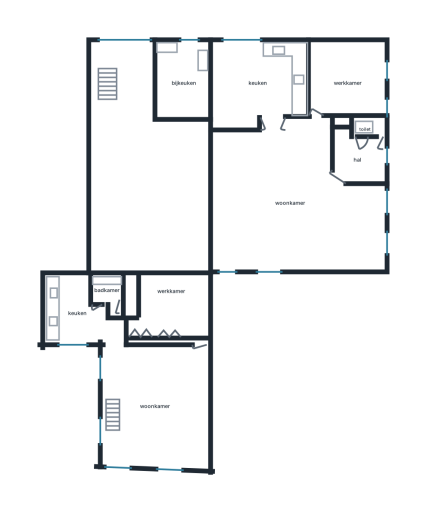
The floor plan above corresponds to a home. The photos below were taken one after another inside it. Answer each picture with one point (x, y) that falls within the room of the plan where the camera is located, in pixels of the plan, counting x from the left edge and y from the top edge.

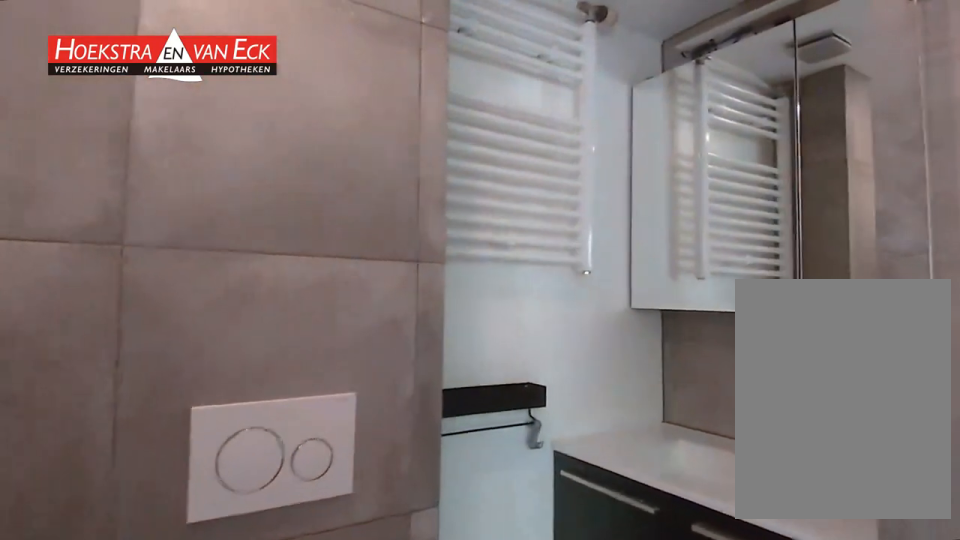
(108, 291)
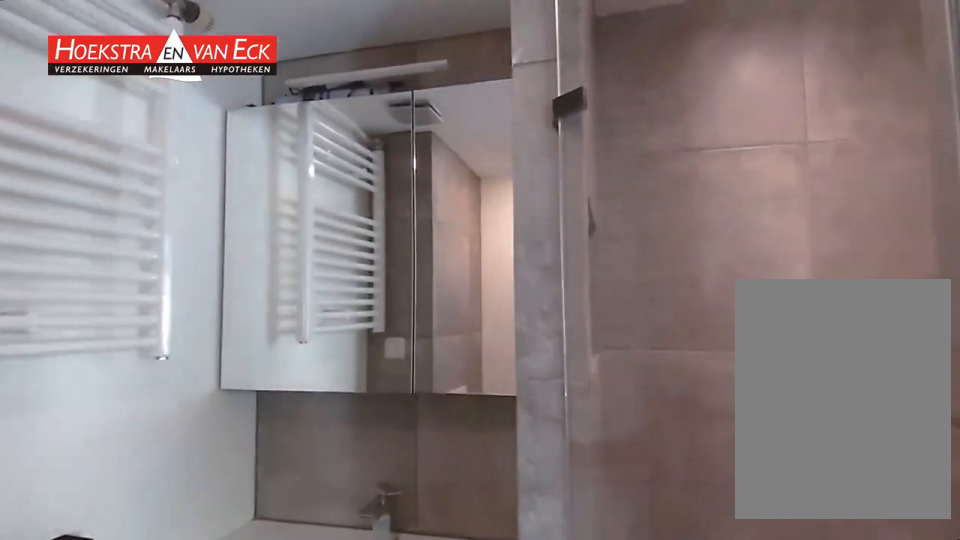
(108, 291)
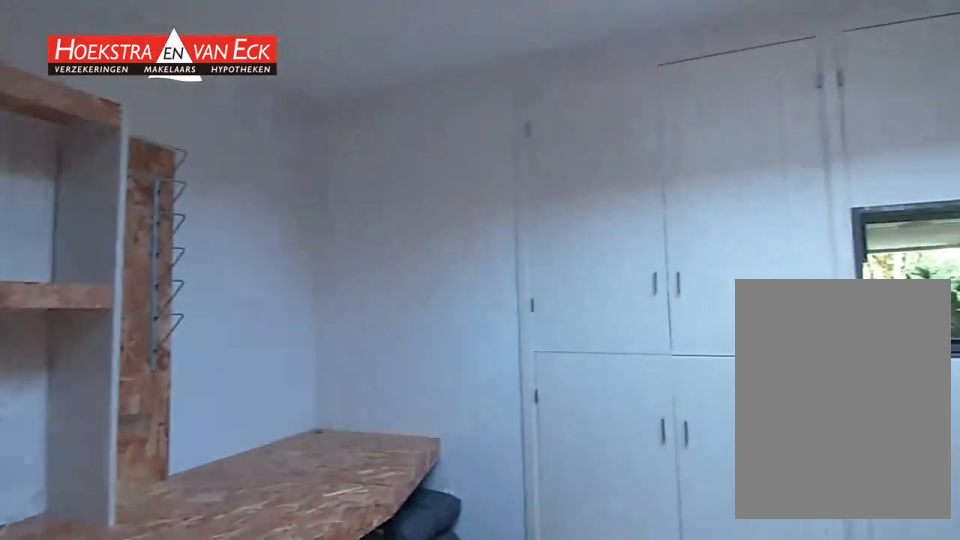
(170, 310)
